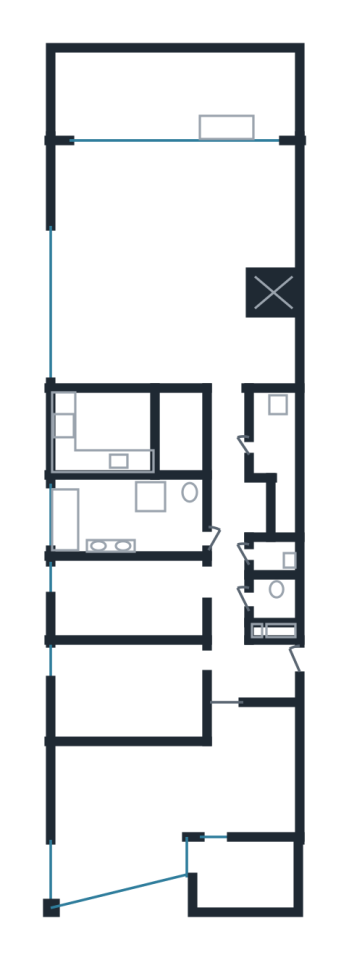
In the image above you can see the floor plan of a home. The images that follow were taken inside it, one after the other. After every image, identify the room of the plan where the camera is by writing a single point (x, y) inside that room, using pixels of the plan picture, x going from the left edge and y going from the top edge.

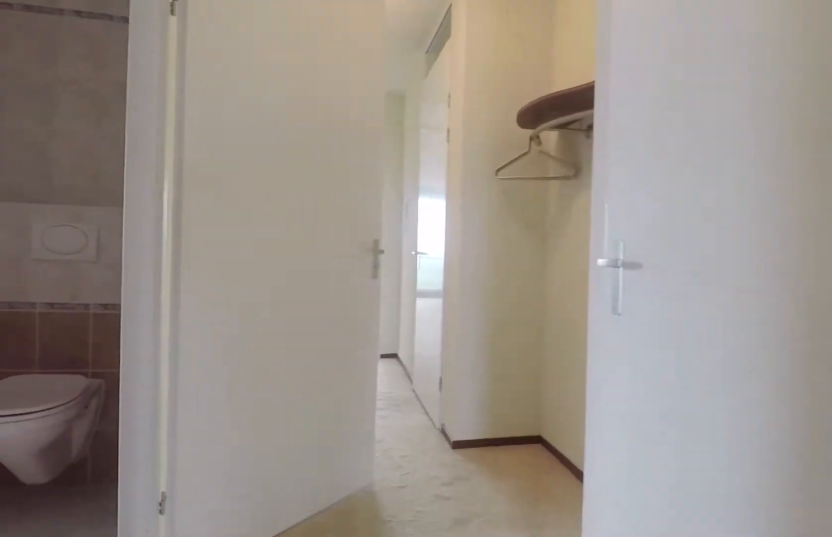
(237, 566)
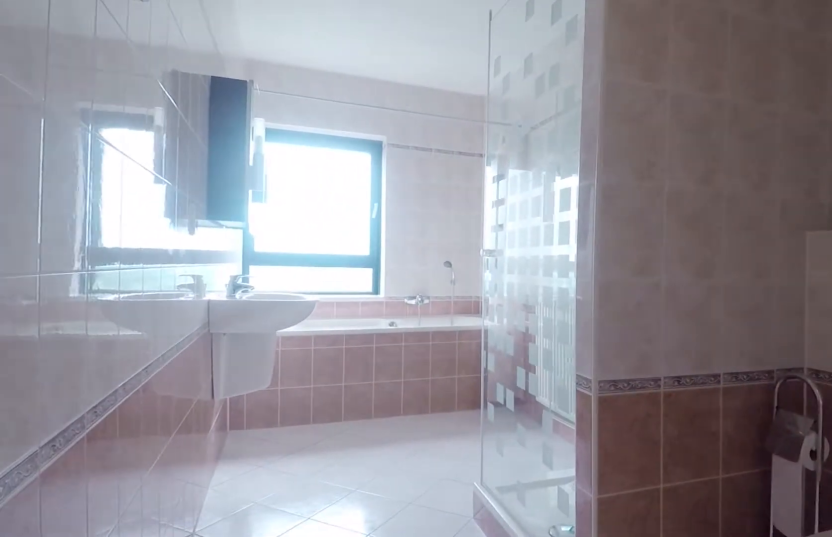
(130, 517)
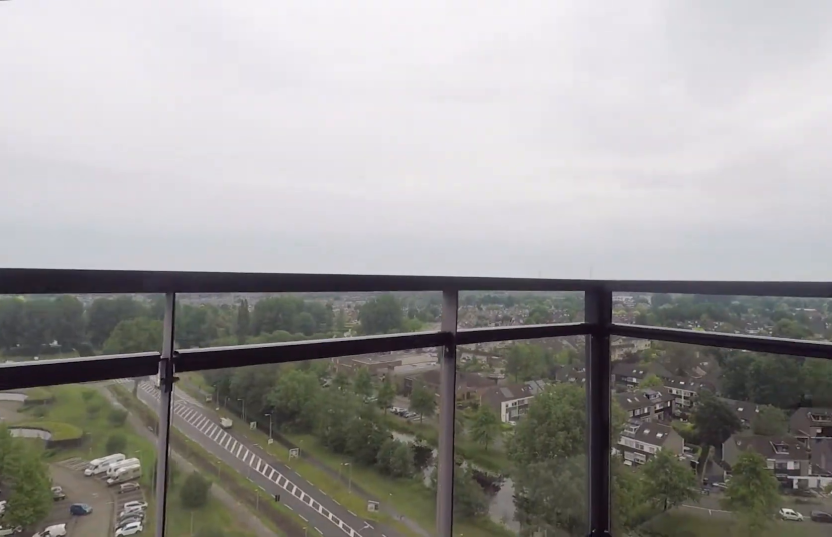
(243, 876)
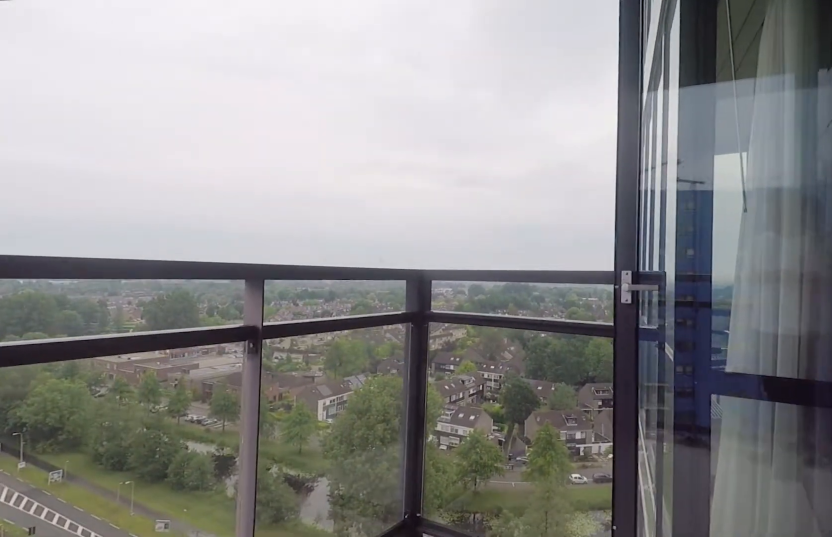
(243, 876)
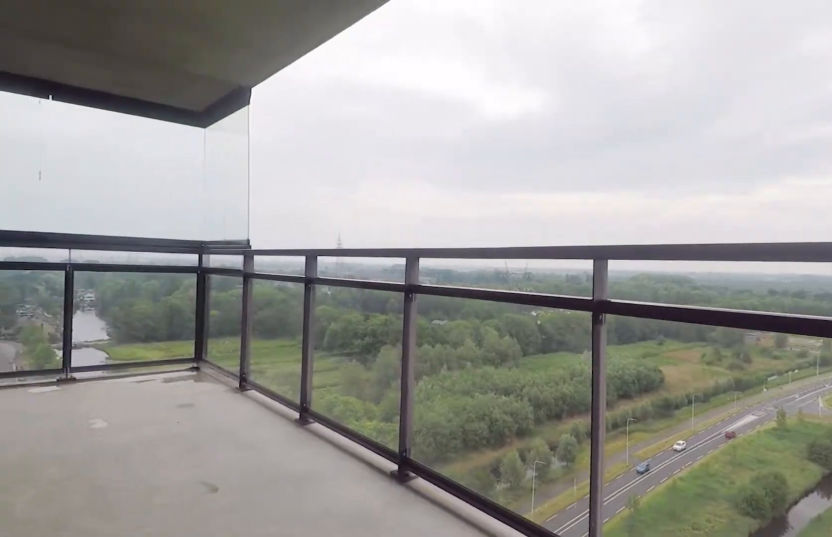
(175, 95)
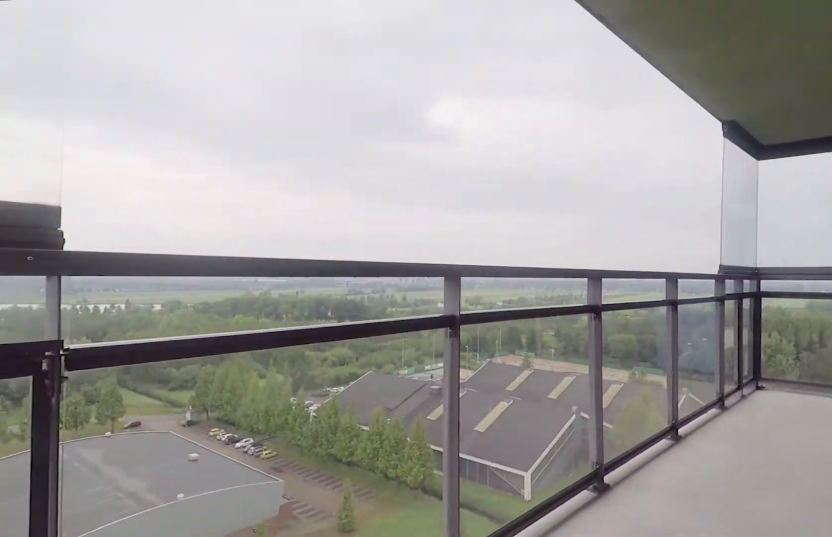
(175, 95)
